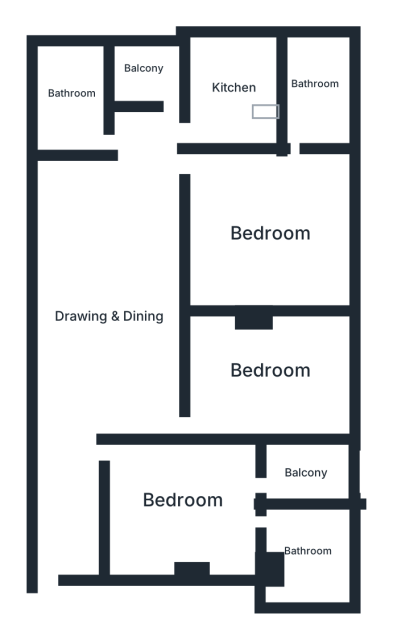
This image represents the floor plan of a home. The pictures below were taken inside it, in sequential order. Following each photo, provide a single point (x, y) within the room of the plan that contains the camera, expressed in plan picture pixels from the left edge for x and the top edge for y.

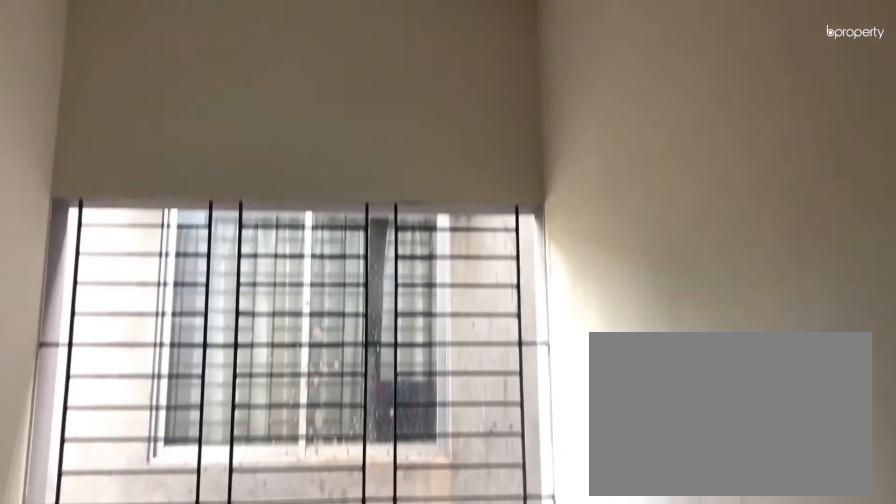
(307, 473)
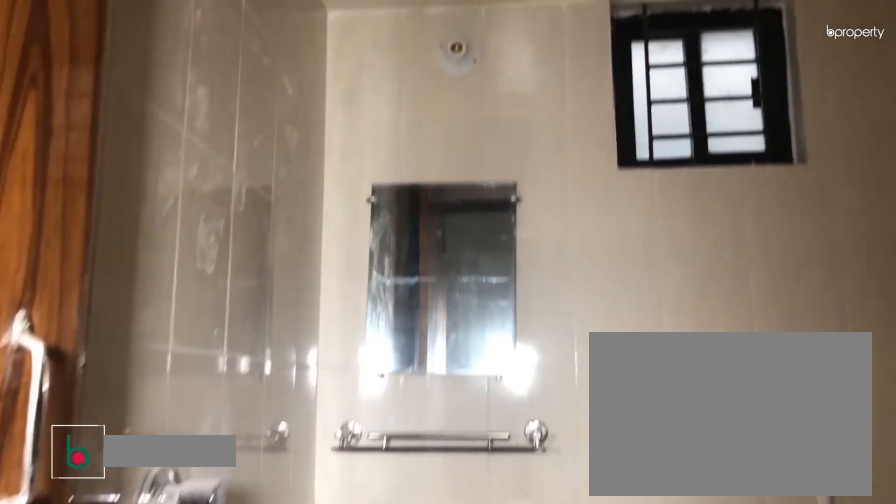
(309, 554)
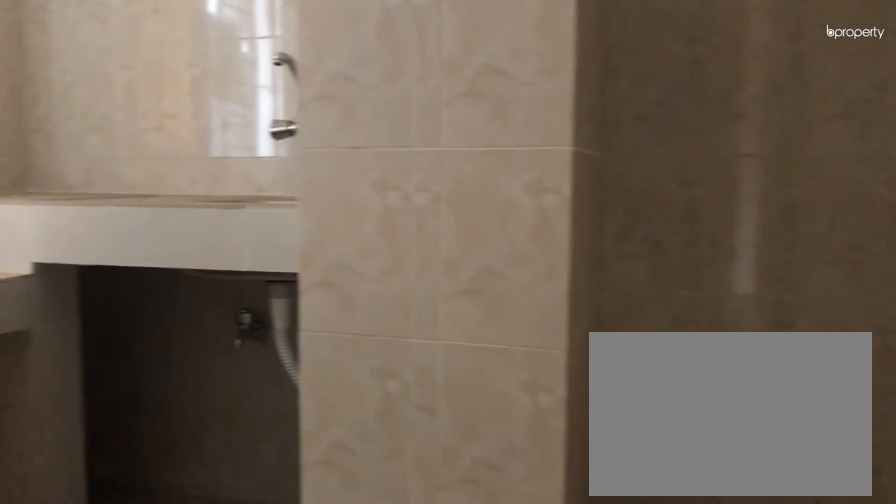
(236, 85)
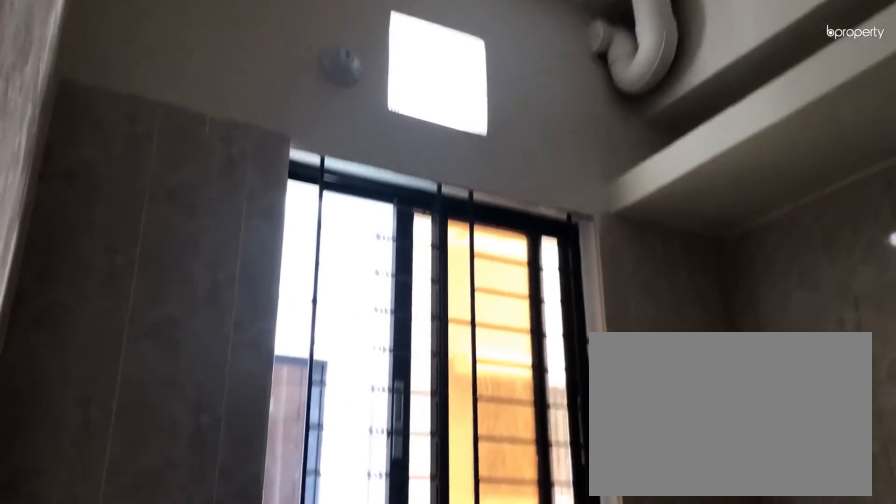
(236, 85)
